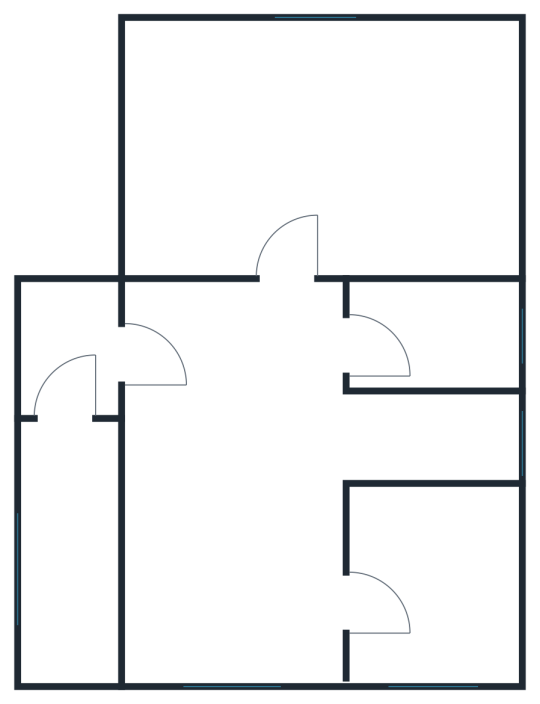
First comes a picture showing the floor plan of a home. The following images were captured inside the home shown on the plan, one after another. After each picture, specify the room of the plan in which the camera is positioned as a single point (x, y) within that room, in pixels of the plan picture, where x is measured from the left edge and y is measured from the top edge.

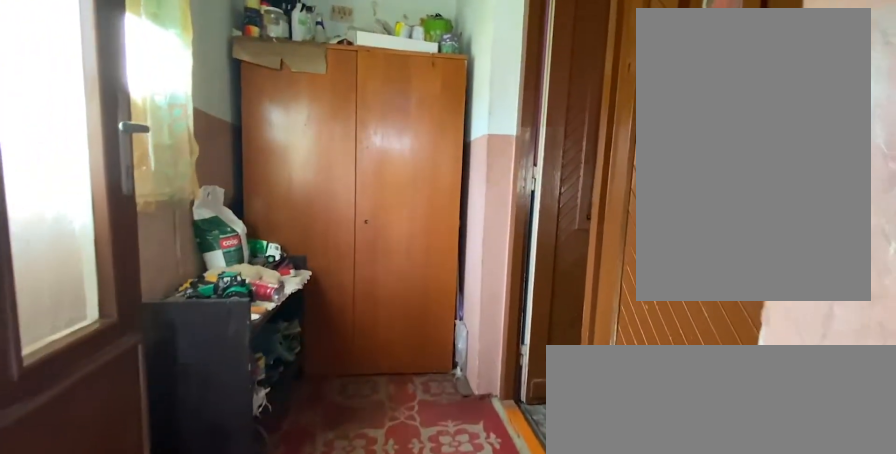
(74, 354)
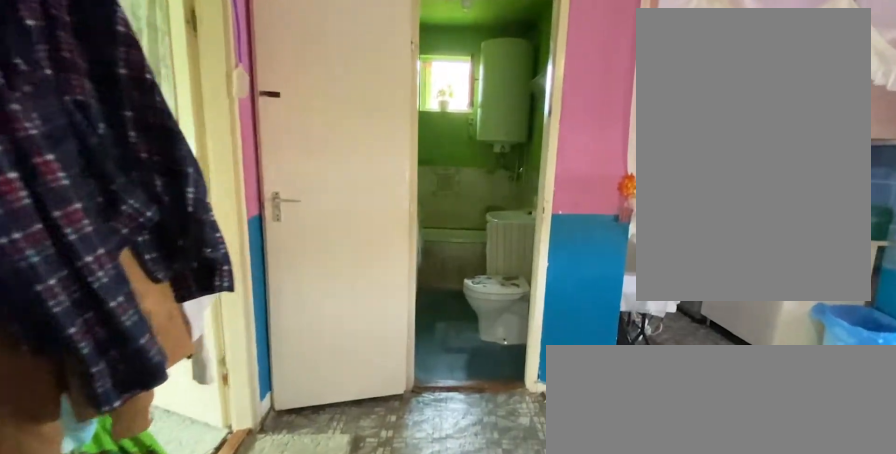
(240, 504)
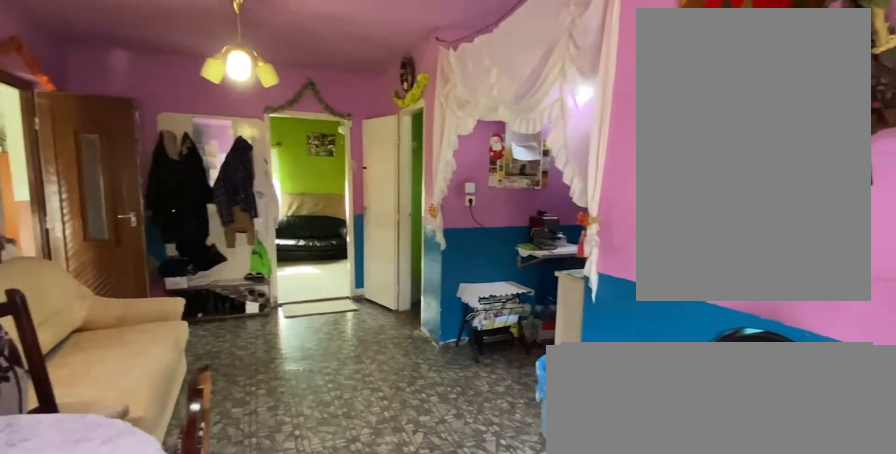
(240, 503)
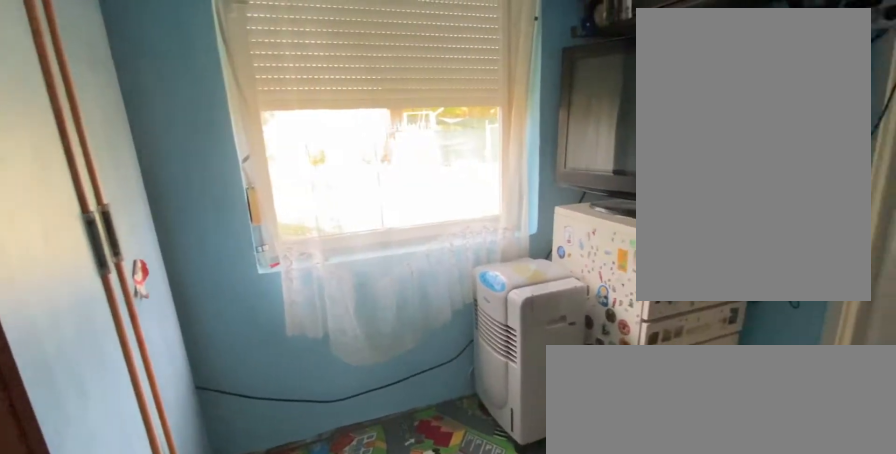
(431, 590)
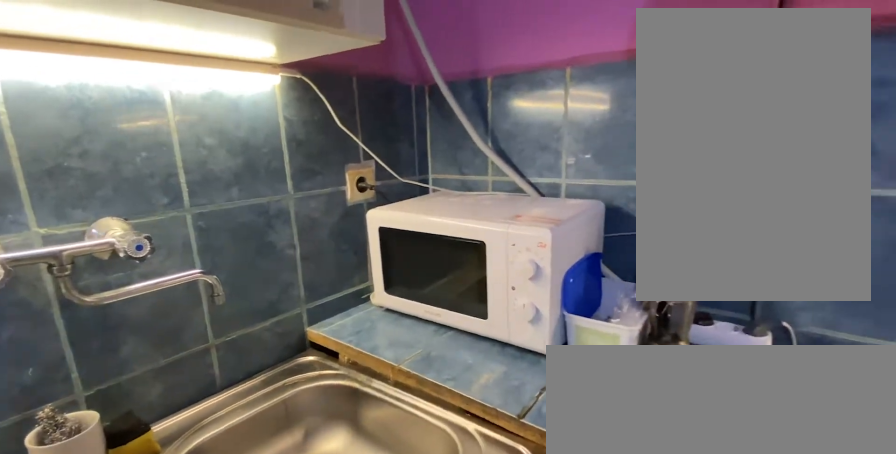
(431, 439)
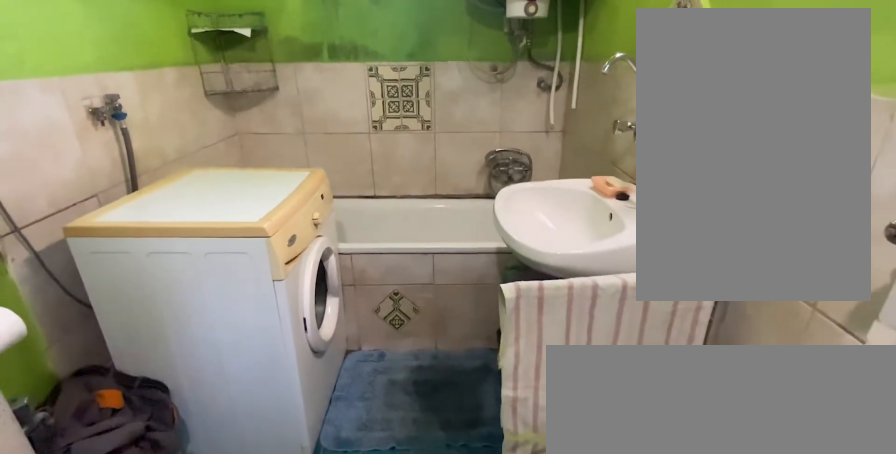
(431, 335)
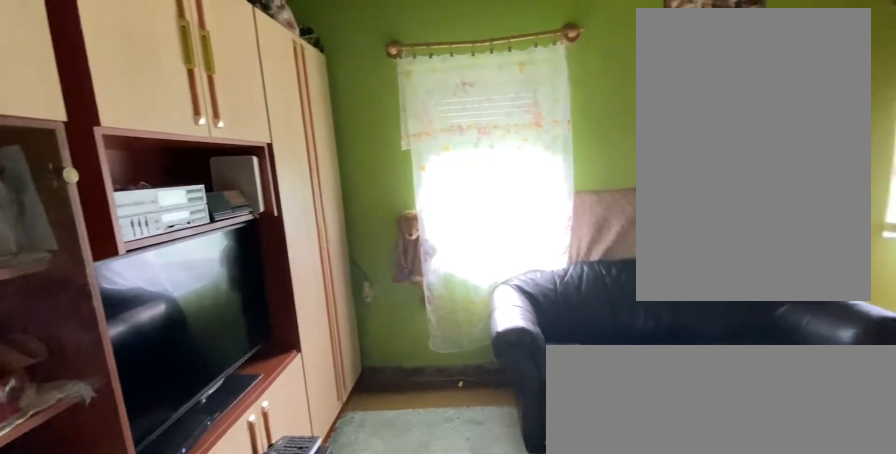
(321, 143)
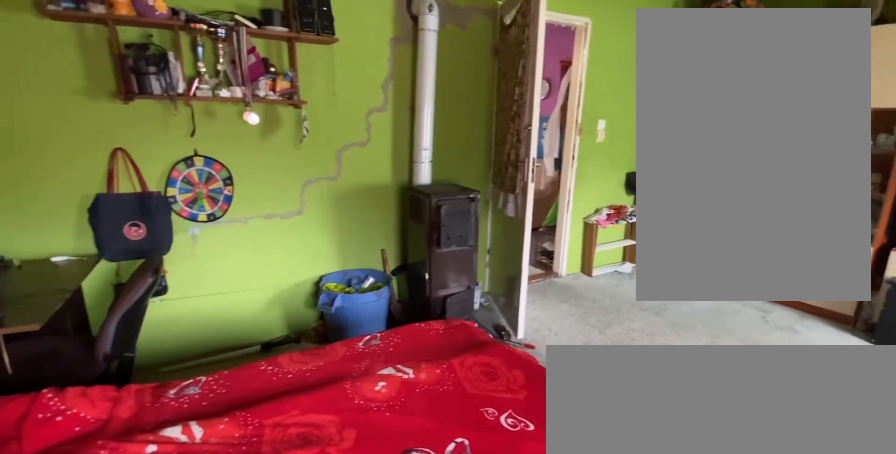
(320, 143)
